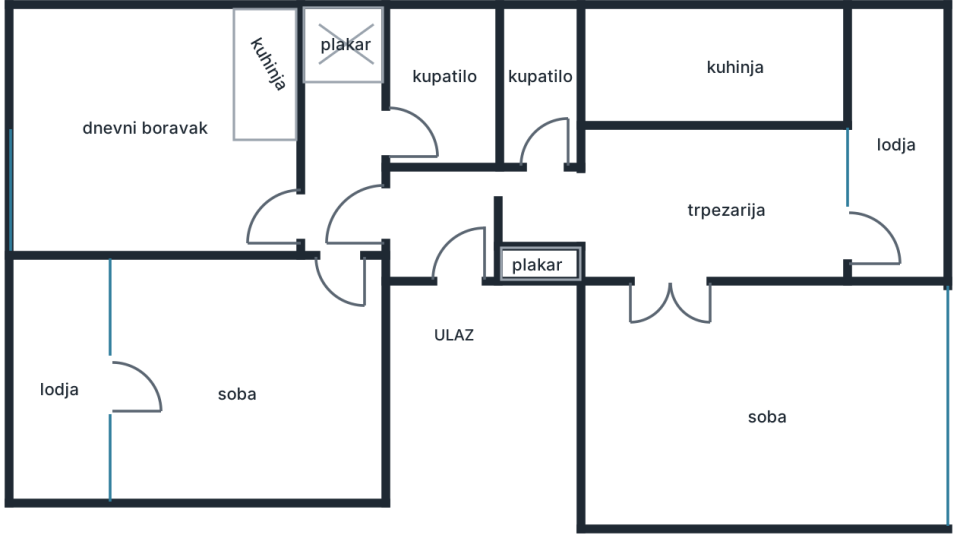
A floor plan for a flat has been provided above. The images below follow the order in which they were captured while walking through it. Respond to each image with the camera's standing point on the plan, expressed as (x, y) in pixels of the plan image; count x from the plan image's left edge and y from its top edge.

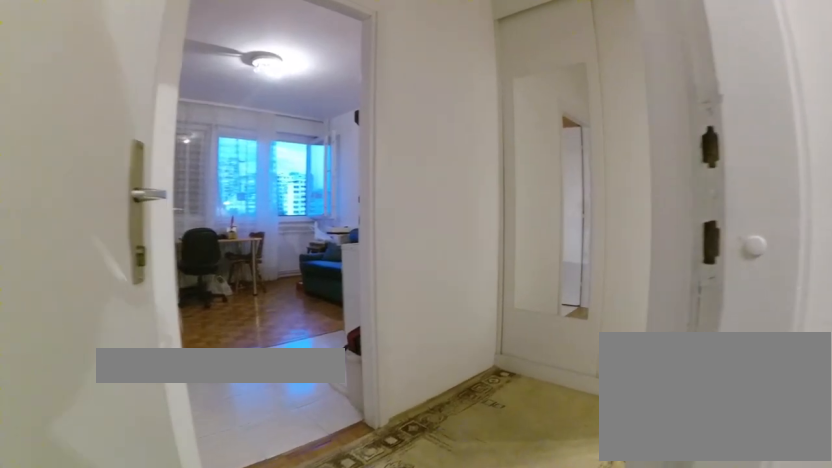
(418, 224)
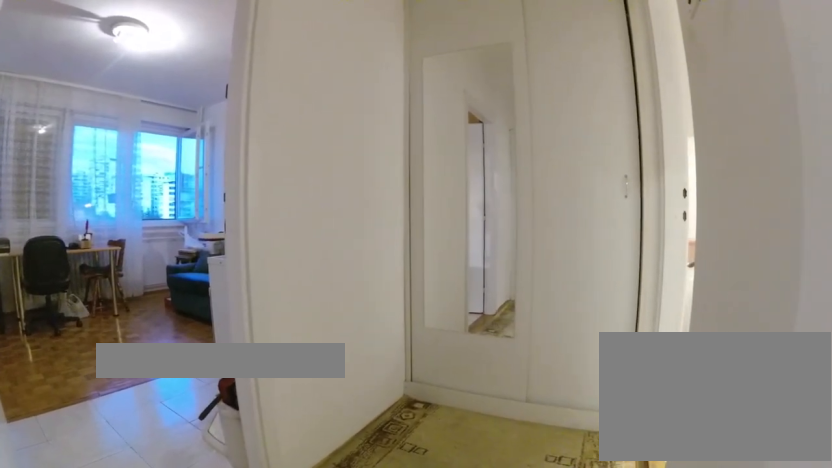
(374, 220)
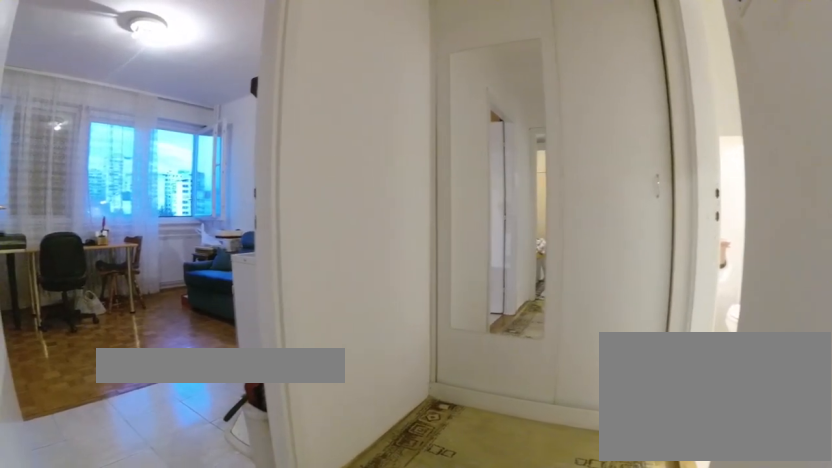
(366, 210)
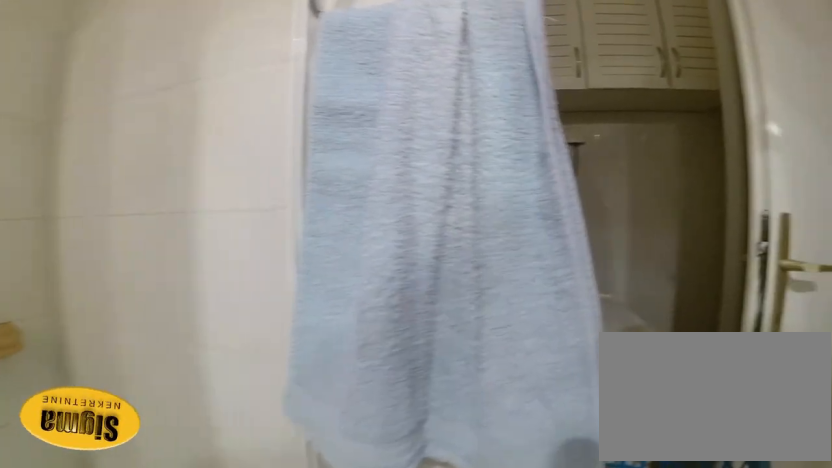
(448, 86)
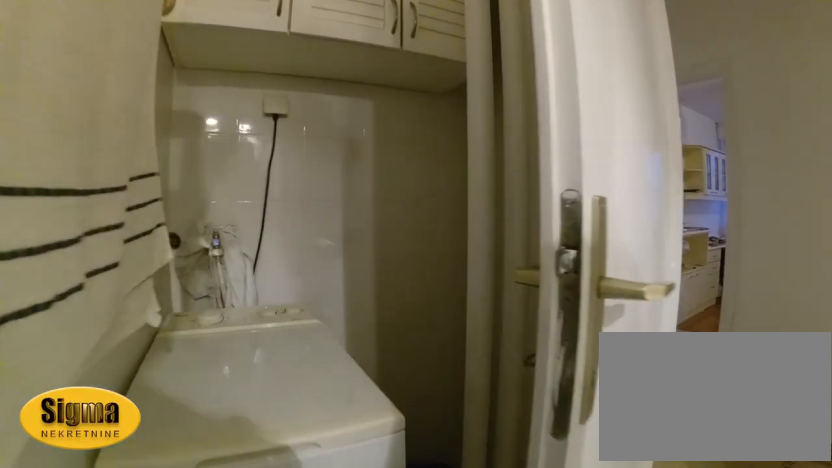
(474, 101)
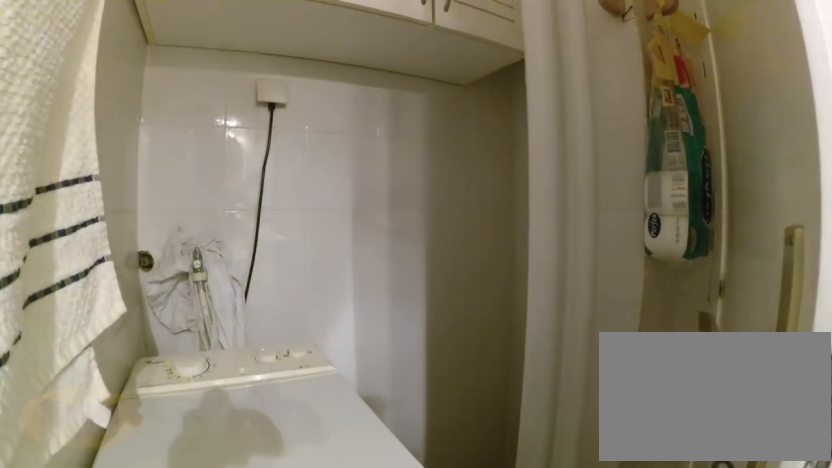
(474, 101)
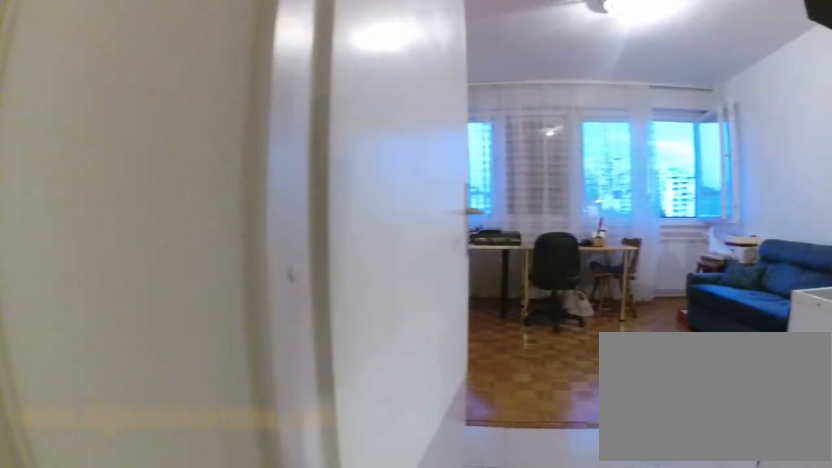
(355, 191)
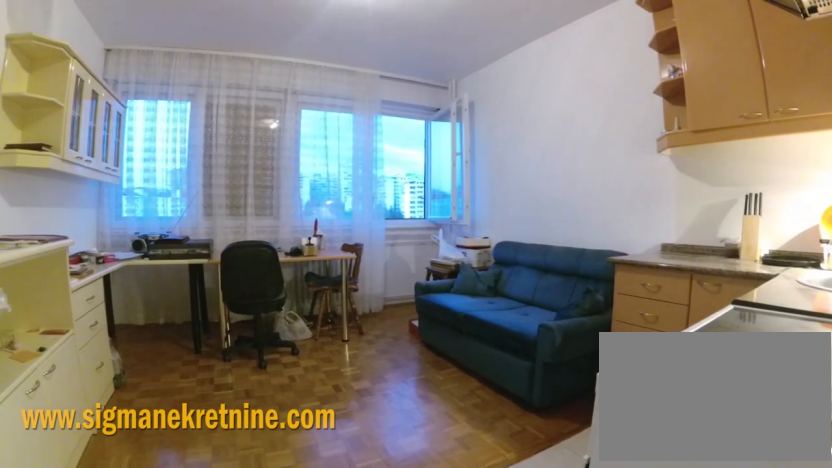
(319, 228)
